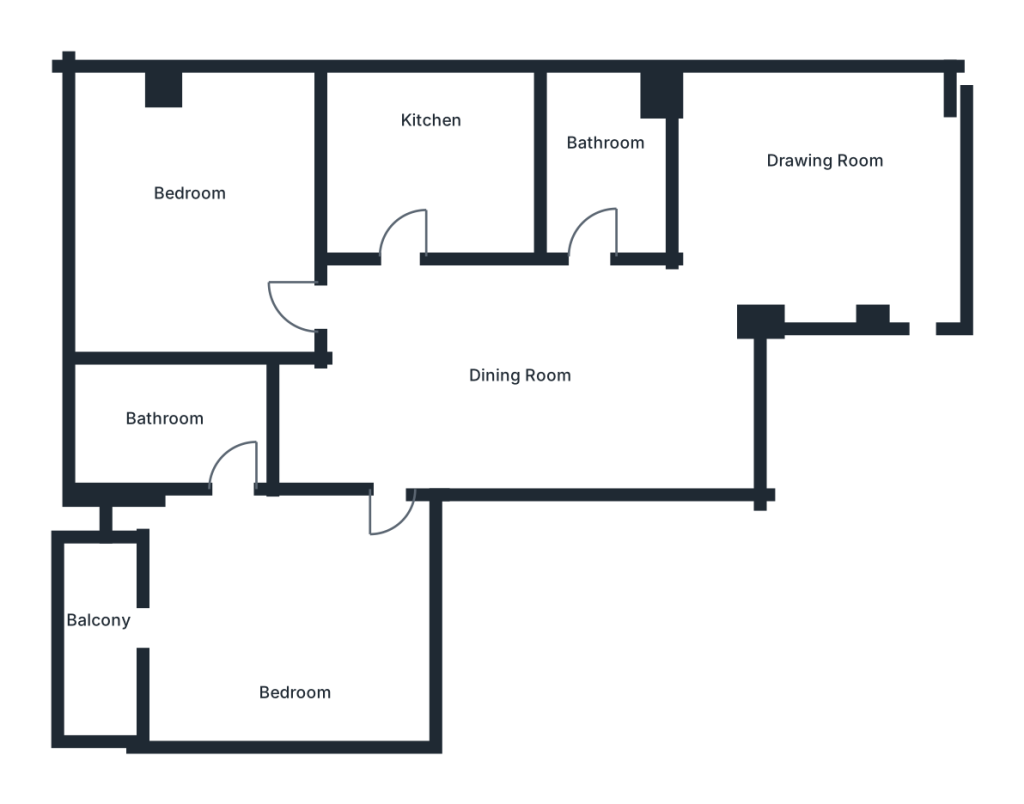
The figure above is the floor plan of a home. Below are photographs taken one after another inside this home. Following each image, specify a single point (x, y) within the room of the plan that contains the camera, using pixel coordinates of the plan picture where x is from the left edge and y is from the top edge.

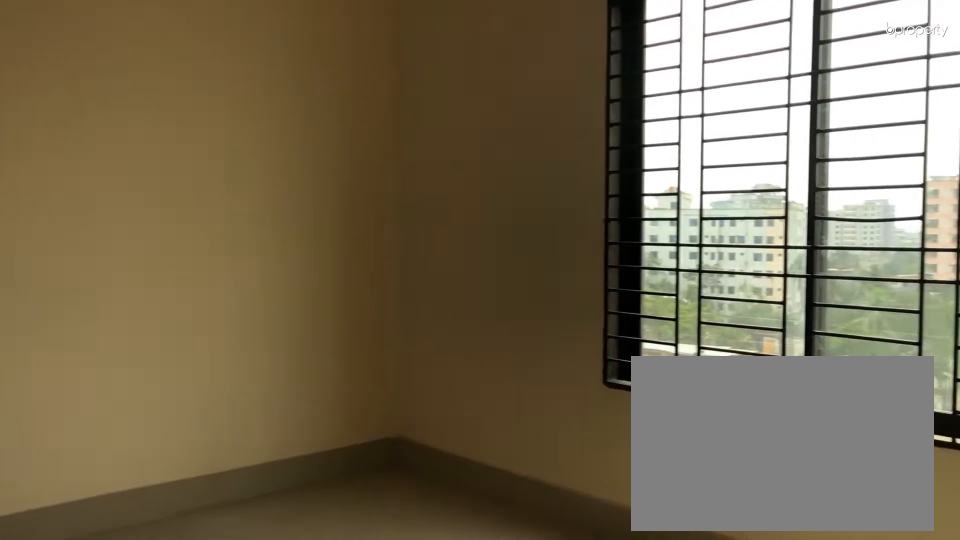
(818, 206)
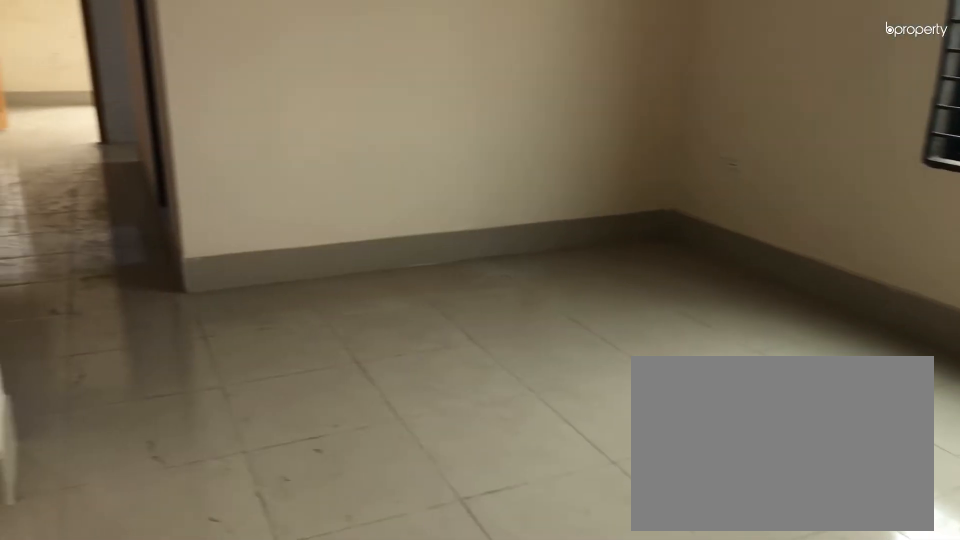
(817, 200)
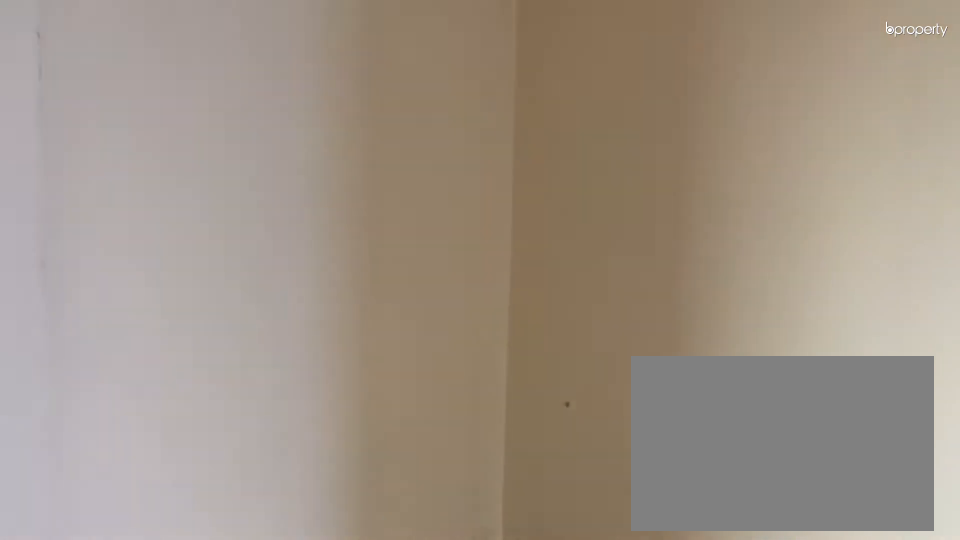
(523, 360)
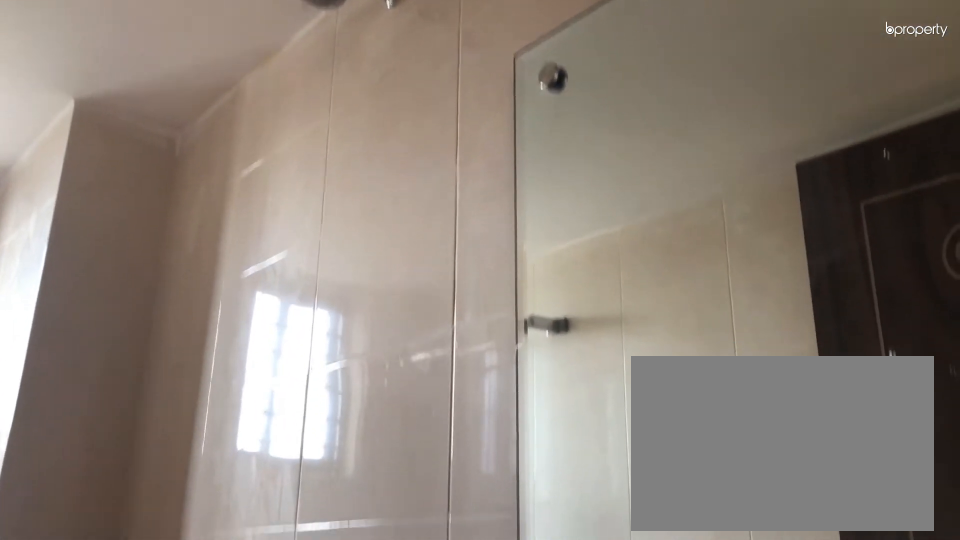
(616, 143)
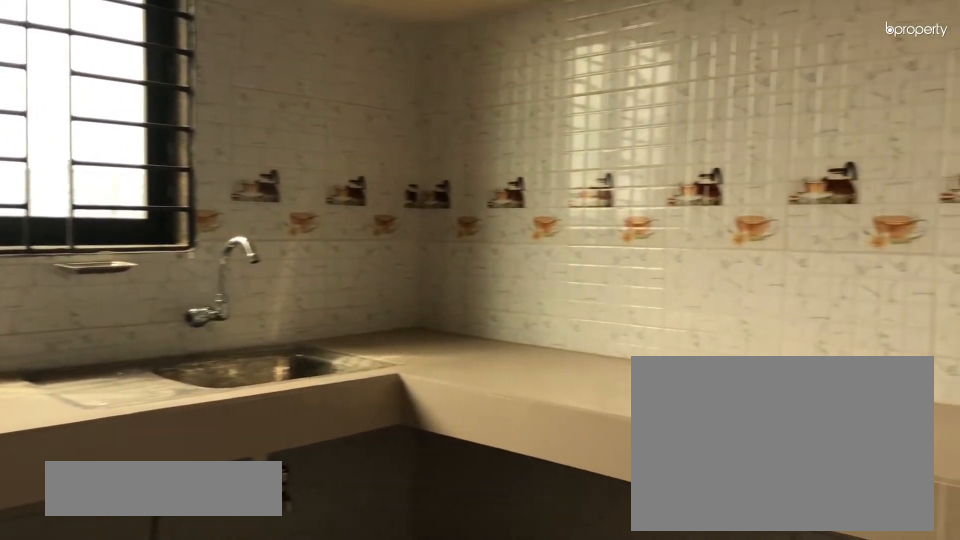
(436, 159)
